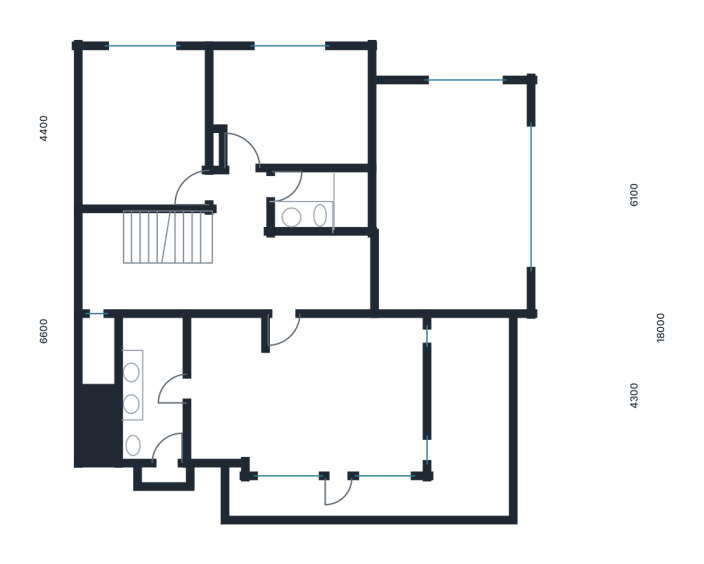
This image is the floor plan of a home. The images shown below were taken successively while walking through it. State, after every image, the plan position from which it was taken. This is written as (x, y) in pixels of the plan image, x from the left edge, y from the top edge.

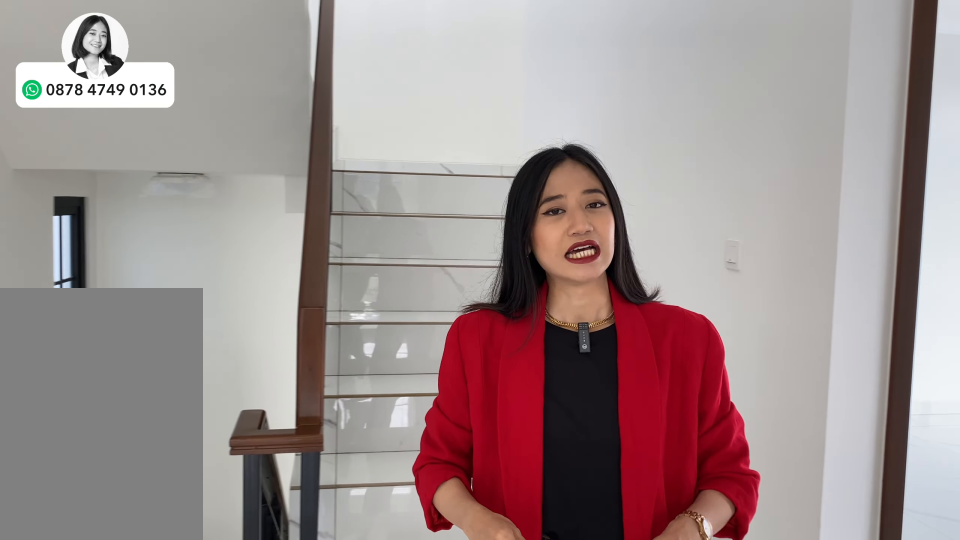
(243, 268)
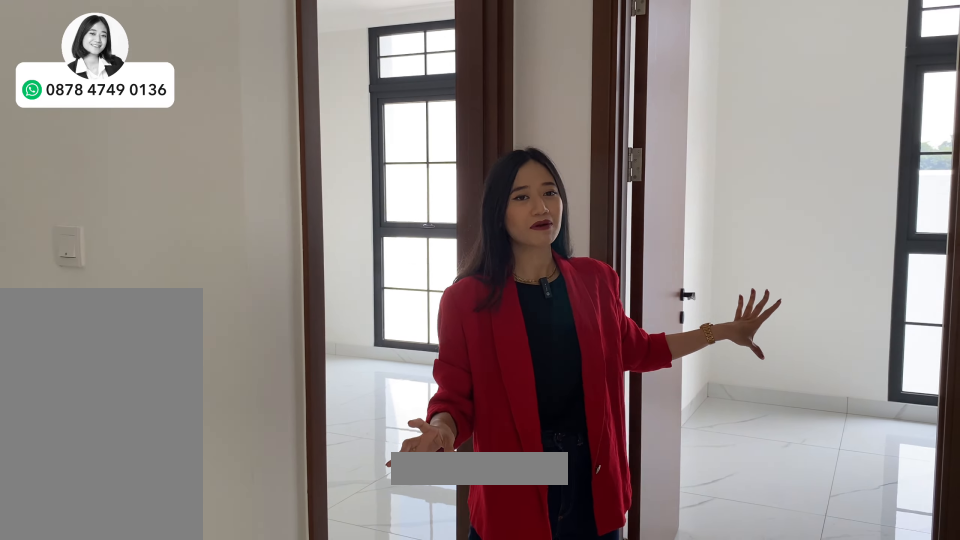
(243, 268)
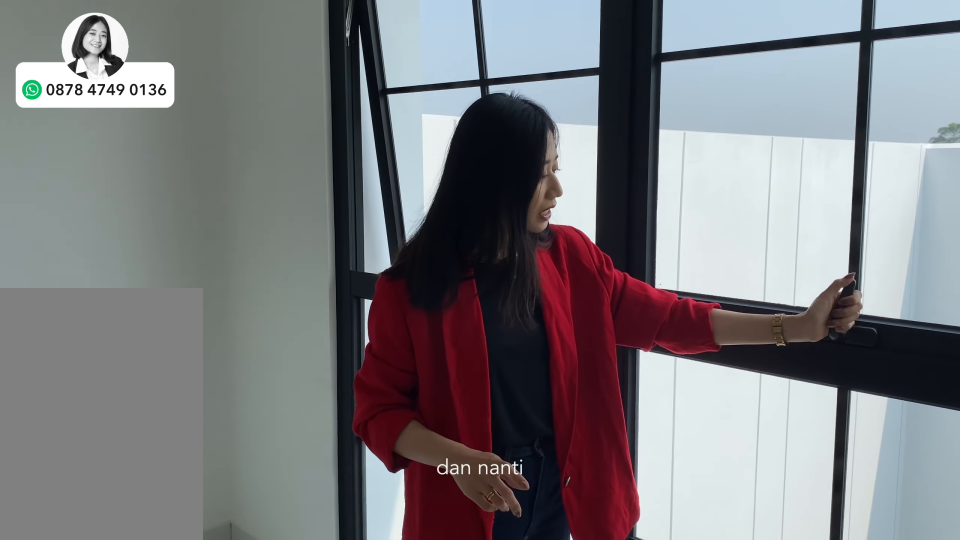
(141, 122)
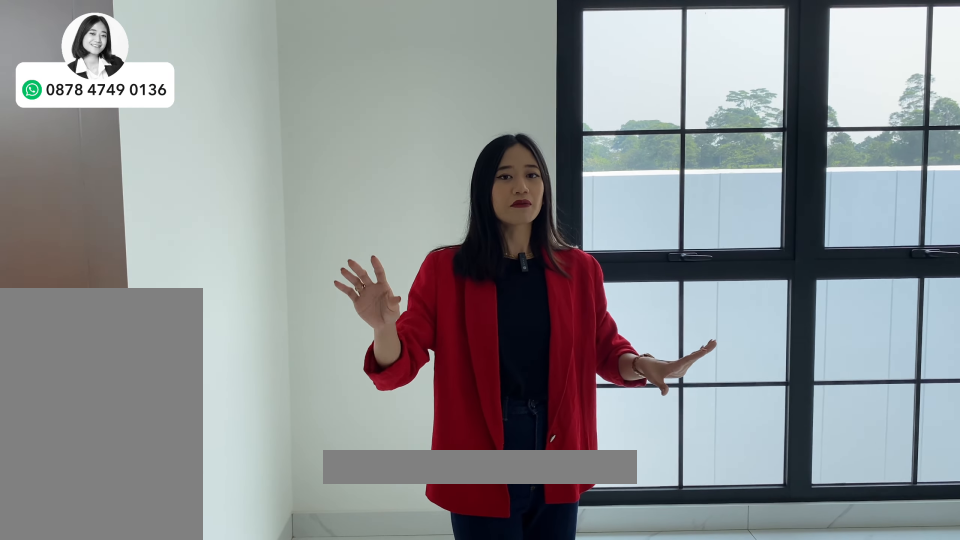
(303, 107)
